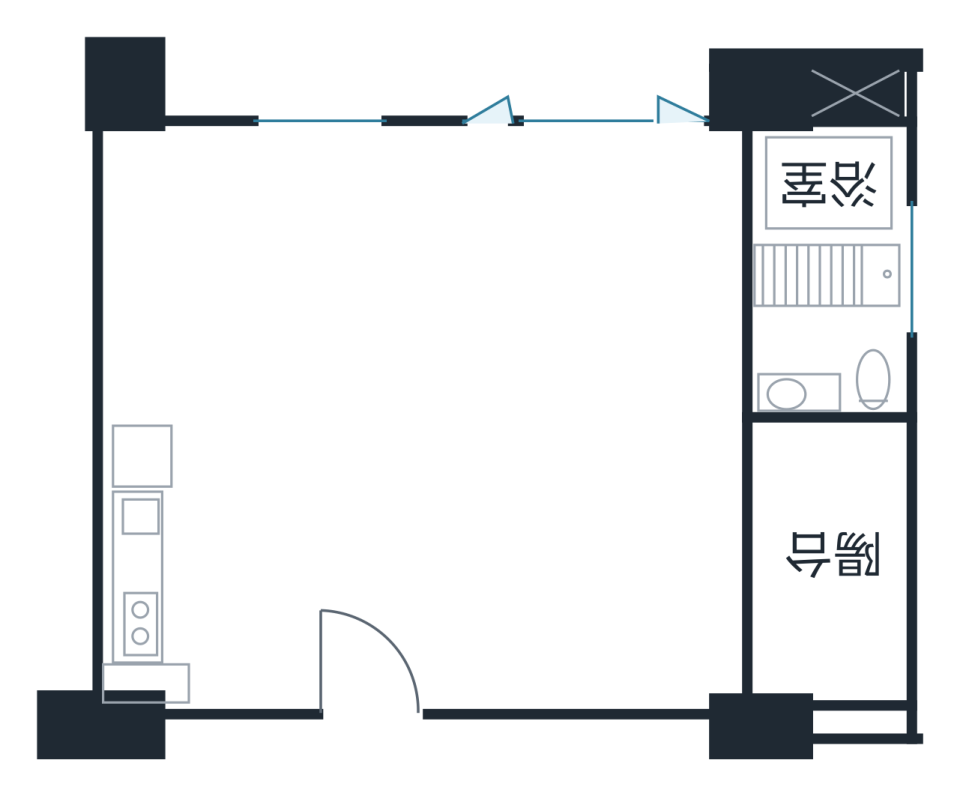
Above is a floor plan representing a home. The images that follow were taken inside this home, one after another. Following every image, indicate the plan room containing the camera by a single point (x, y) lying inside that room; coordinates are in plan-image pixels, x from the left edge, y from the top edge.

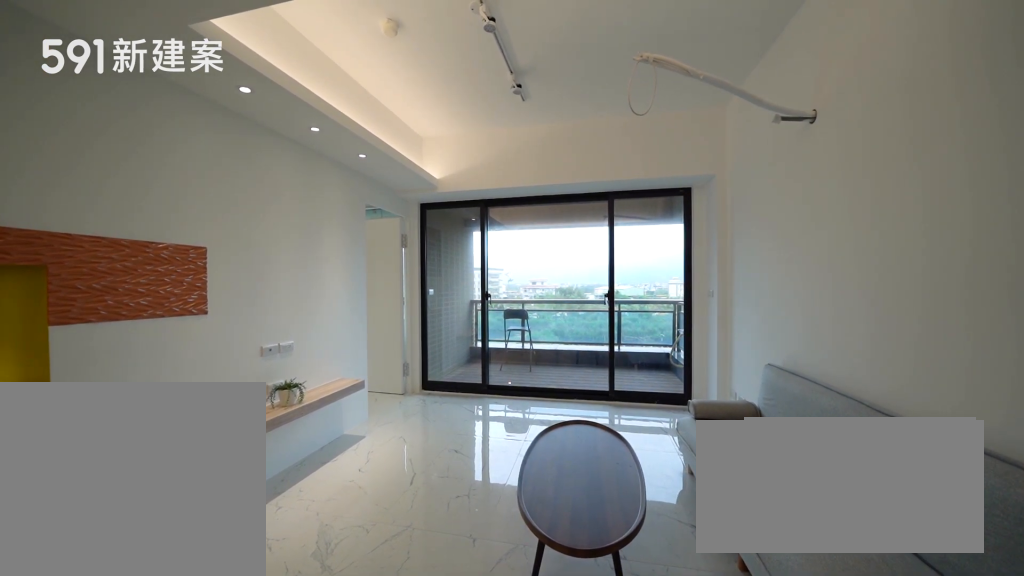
(529, 554)
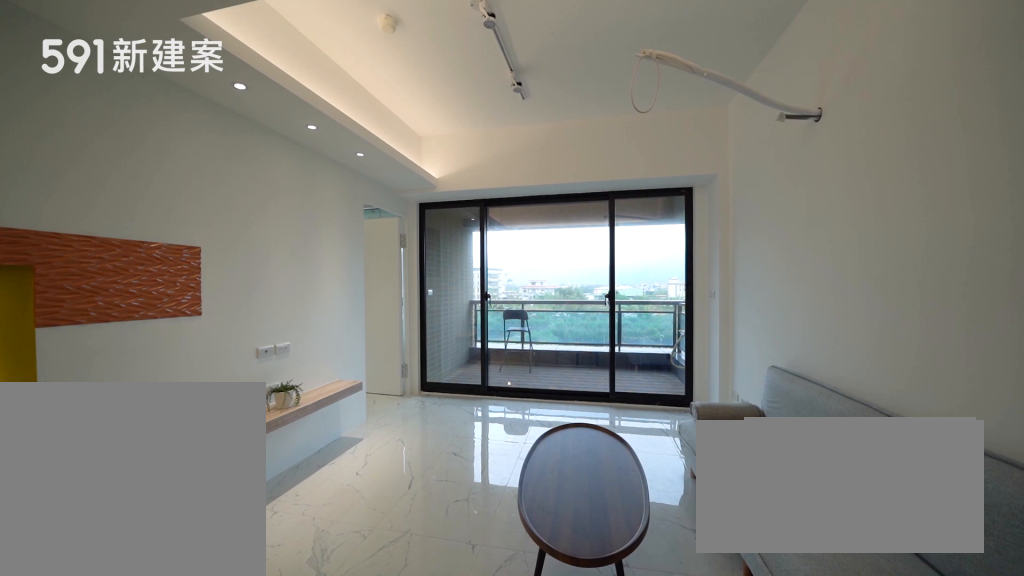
(529, 554)
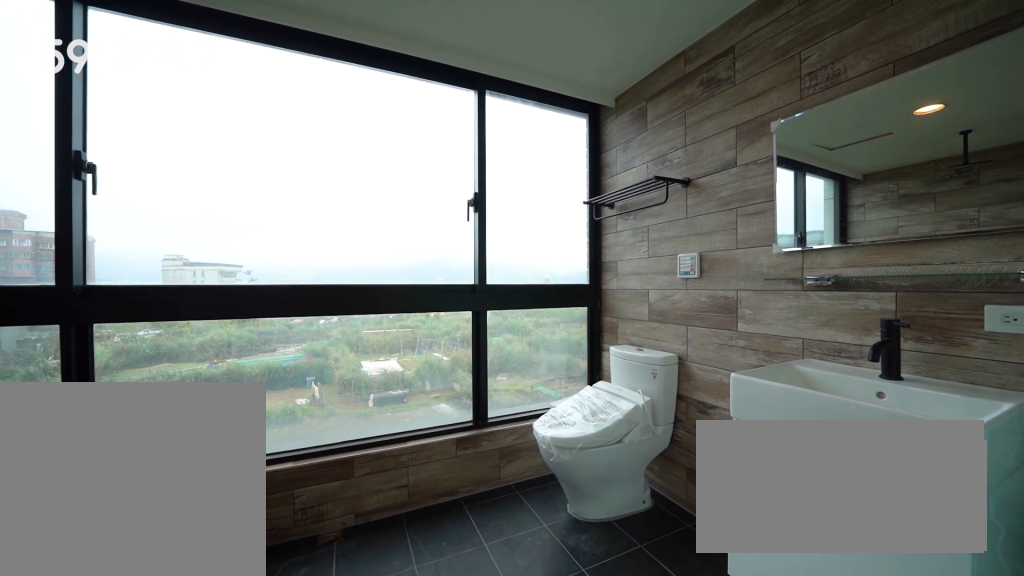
(828, 276)
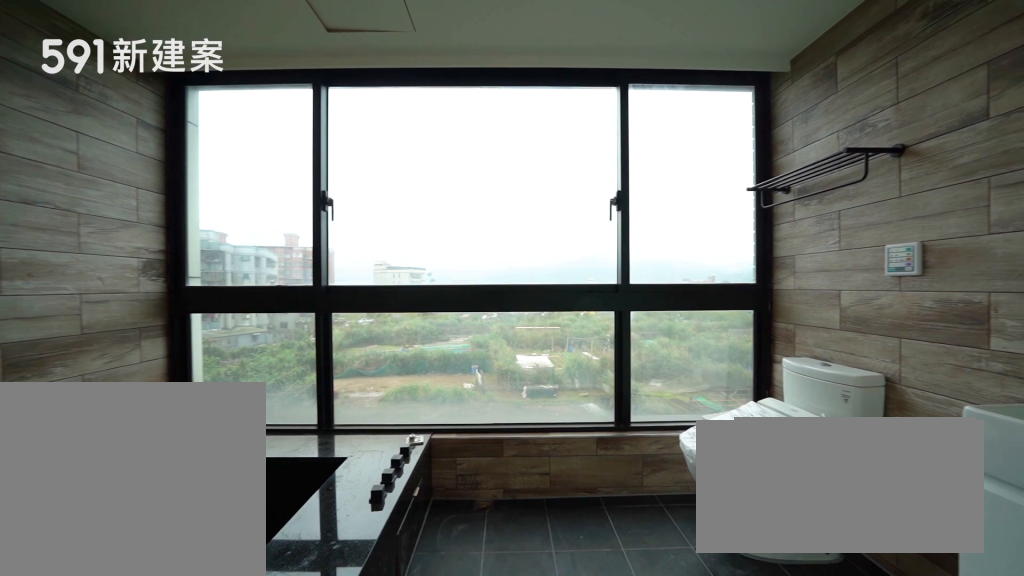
(828, 276)
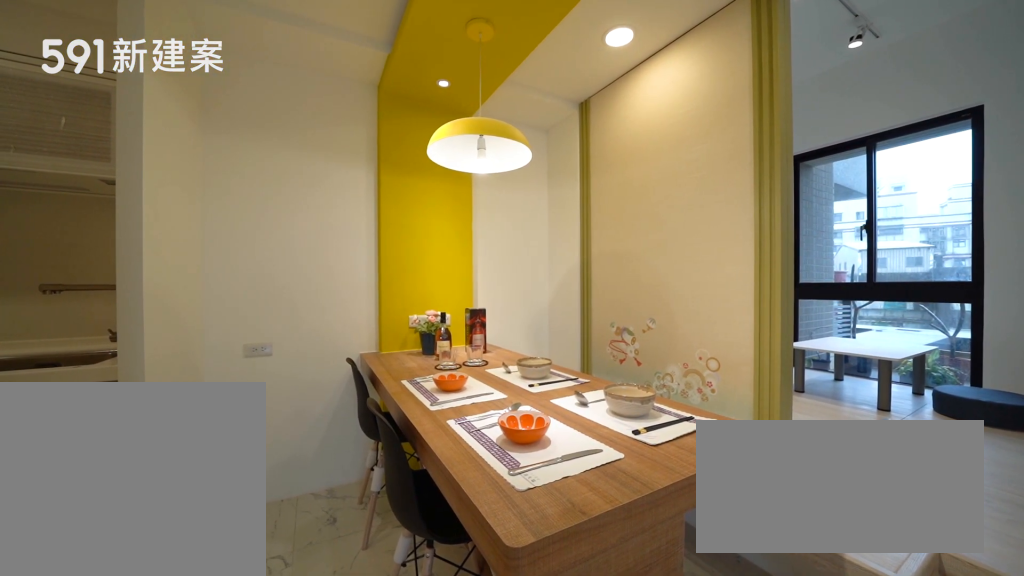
(206, 370)
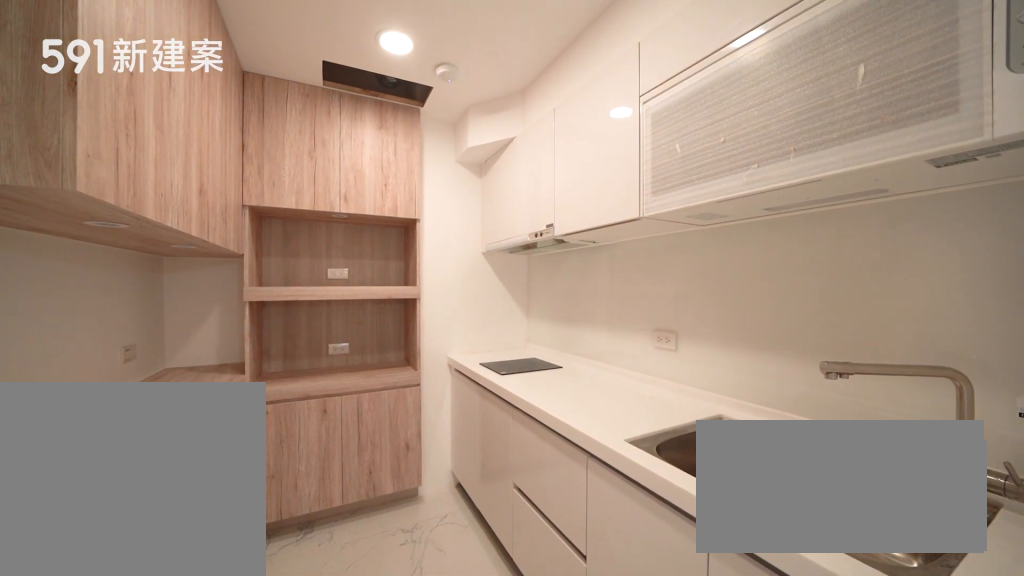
(211, 562)
